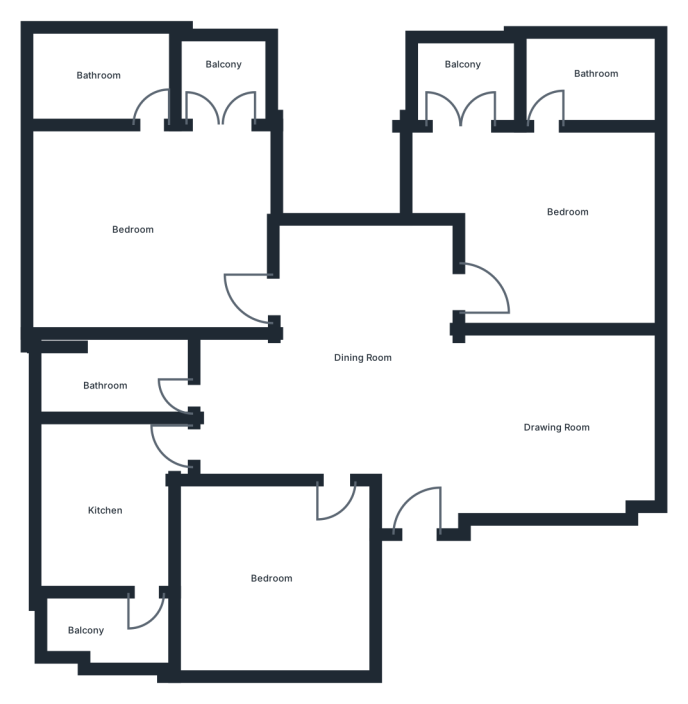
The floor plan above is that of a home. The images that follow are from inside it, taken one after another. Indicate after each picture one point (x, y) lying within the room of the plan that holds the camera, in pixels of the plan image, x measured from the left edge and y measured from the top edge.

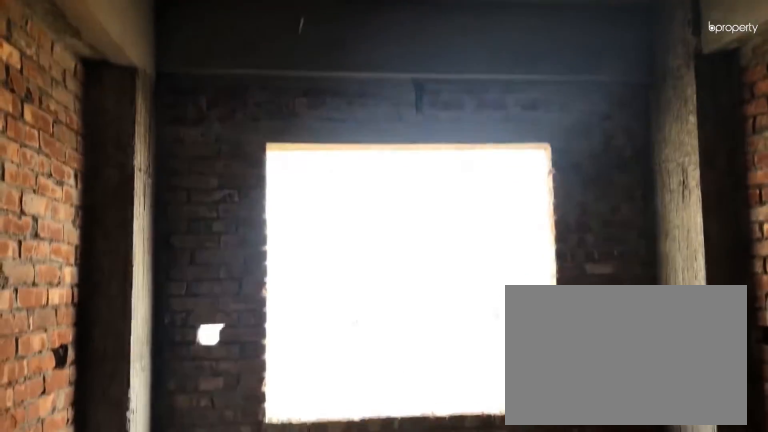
(558, 421)
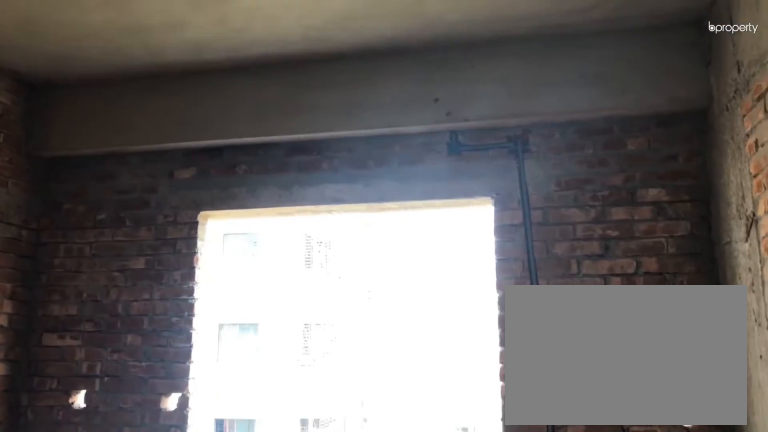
(551, 220)
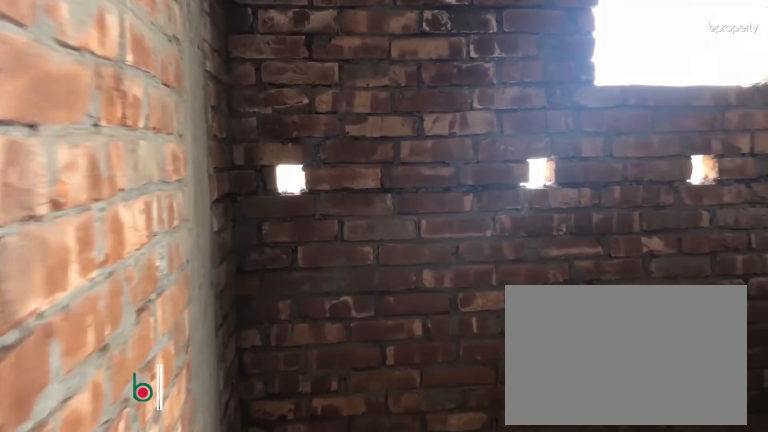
(586, 83)
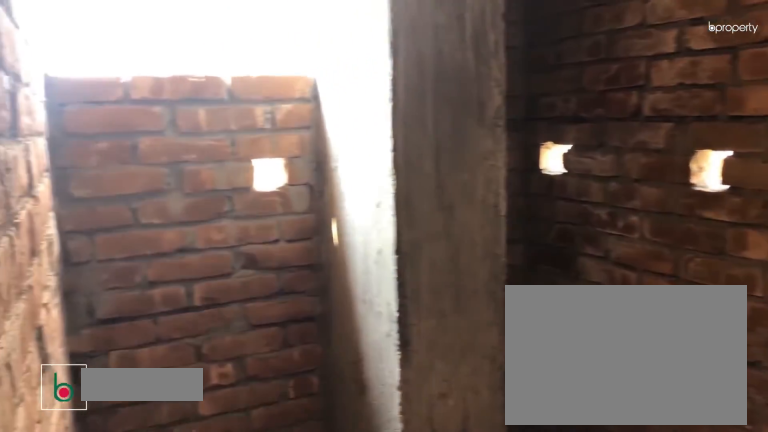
(97, 81)
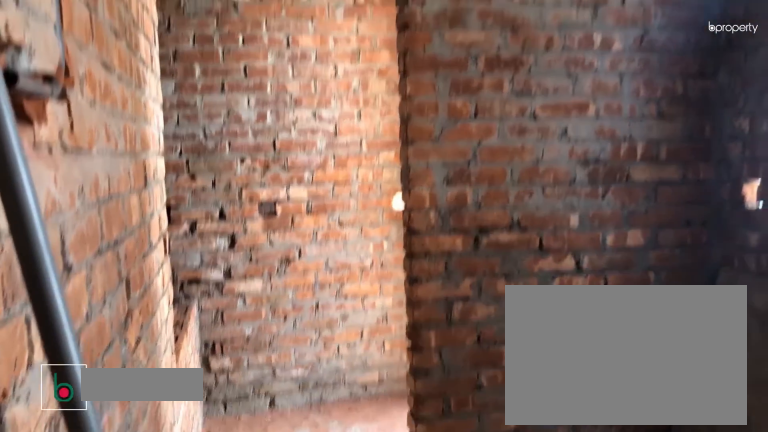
(105, 509)
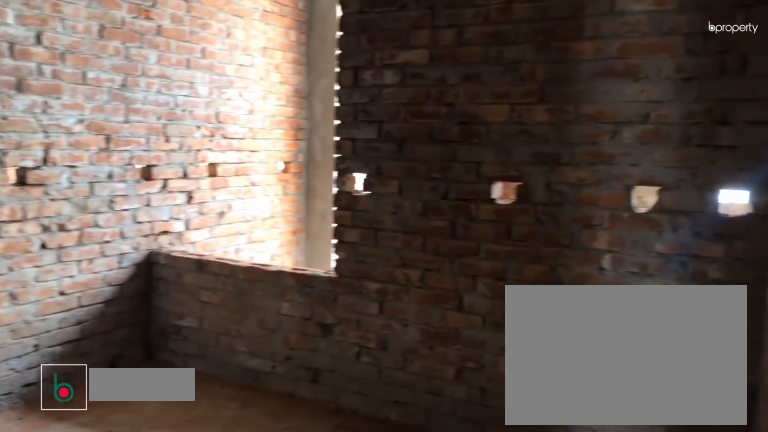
(269, 575)
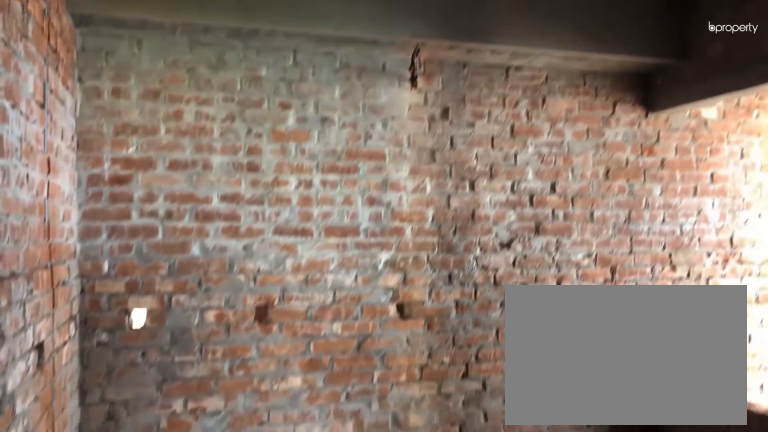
(269, 575)
